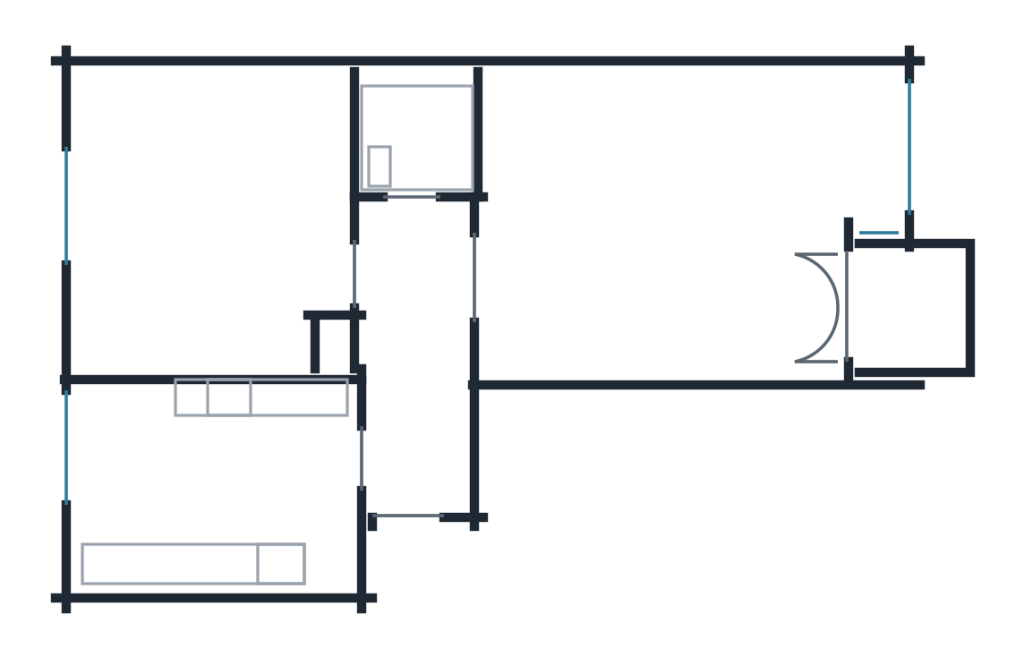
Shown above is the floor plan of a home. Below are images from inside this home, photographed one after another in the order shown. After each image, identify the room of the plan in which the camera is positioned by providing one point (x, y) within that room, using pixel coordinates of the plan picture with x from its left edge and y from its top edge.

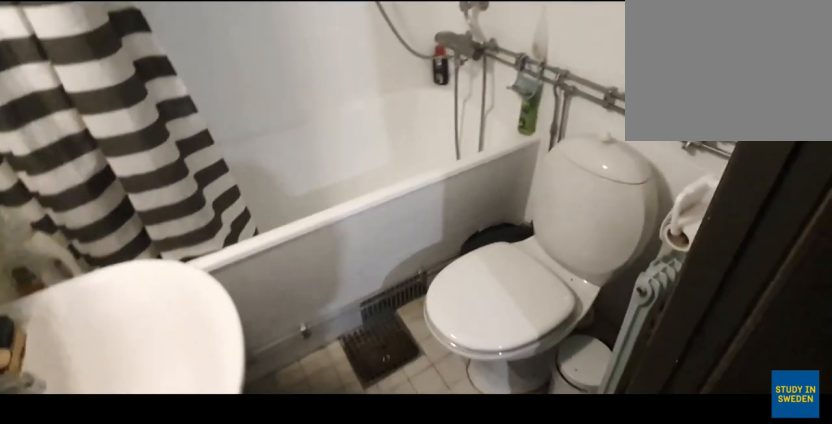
(417, 140)
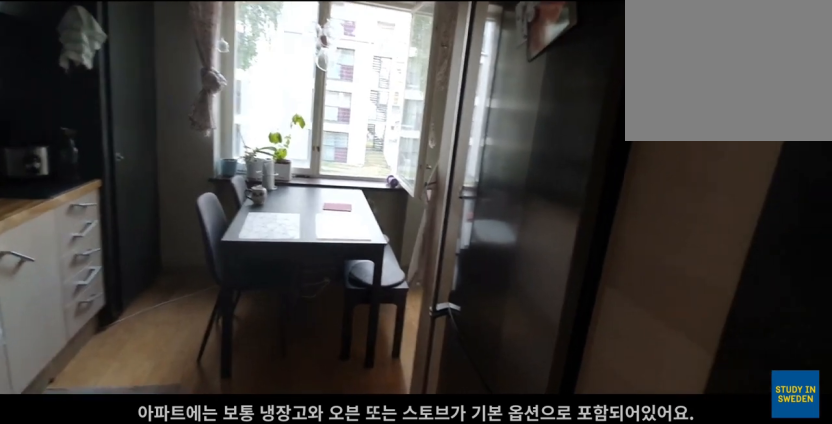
(216, 488)
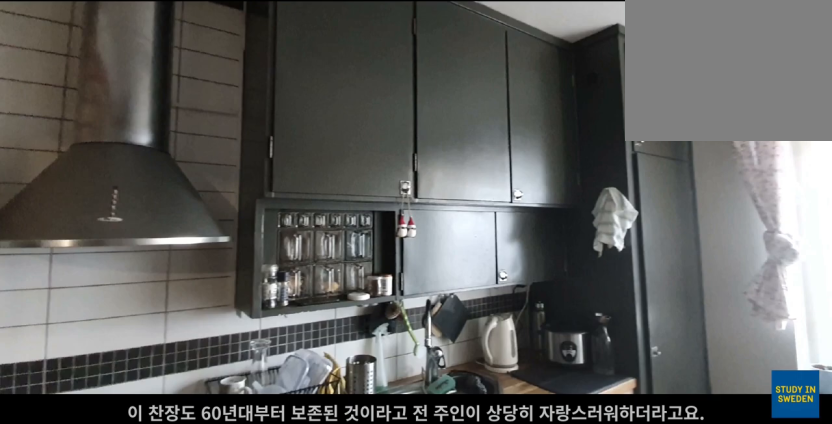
(216, 488)
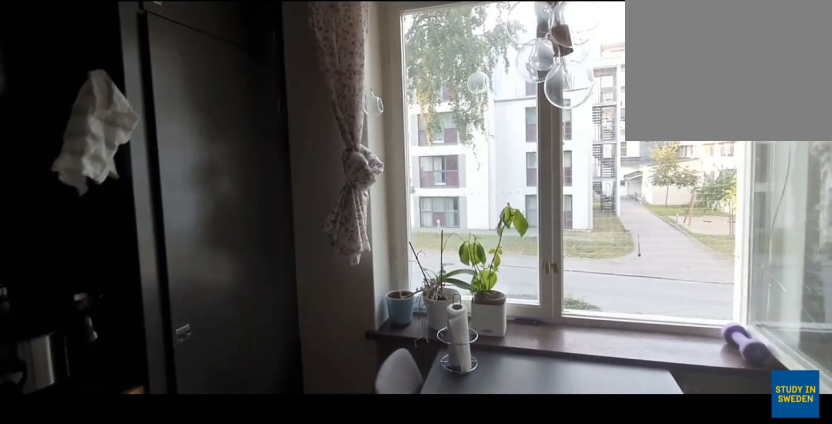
(216, 488)
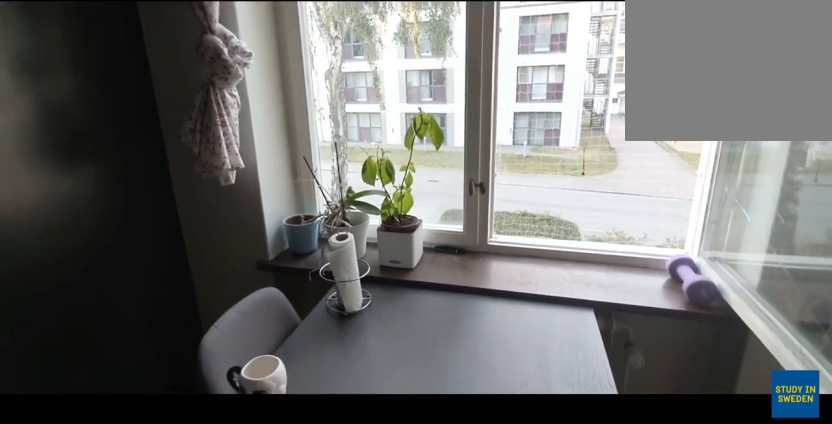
(216, 488)
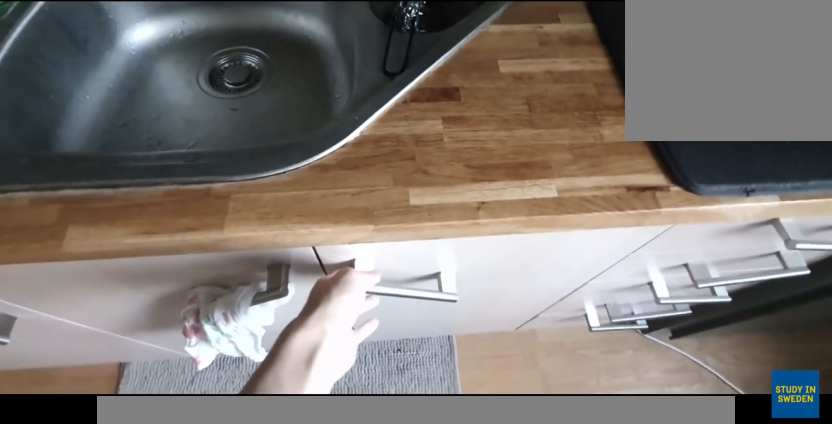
(216, 488)
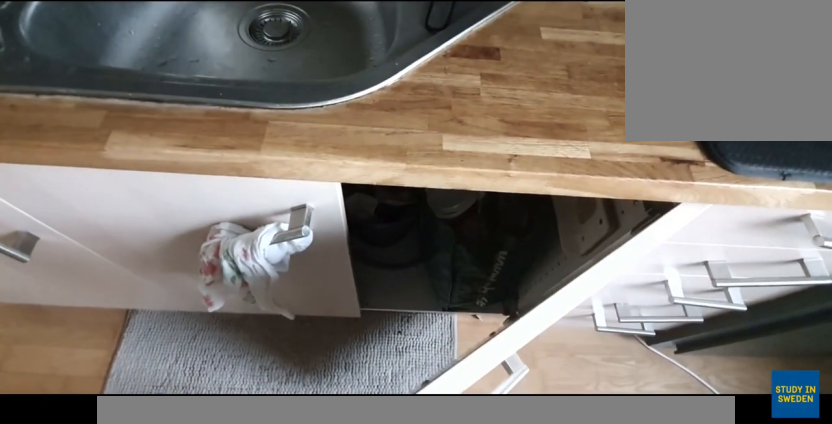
(216, 488)
